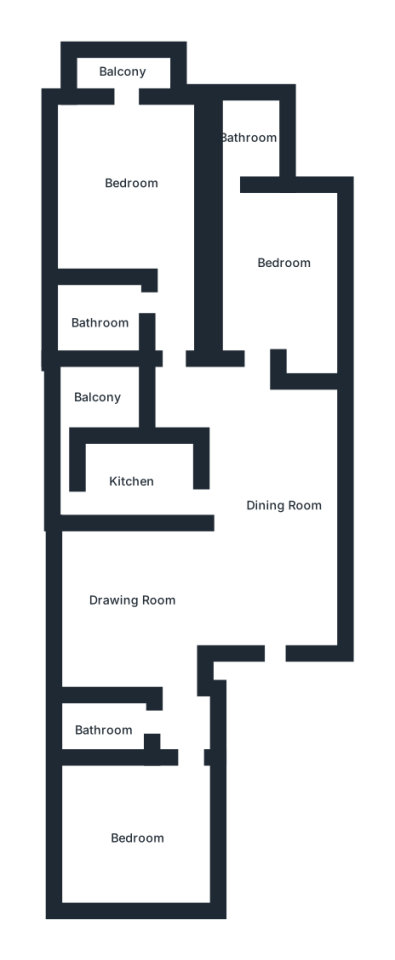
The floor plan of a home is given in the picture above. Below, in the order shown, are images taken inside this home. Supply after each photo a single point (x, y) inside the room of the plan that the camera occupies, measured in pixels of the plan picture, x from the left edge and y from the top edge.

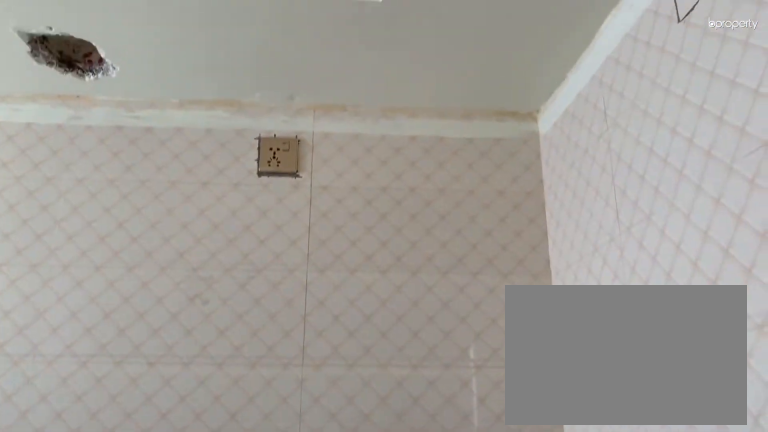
(137, 477)
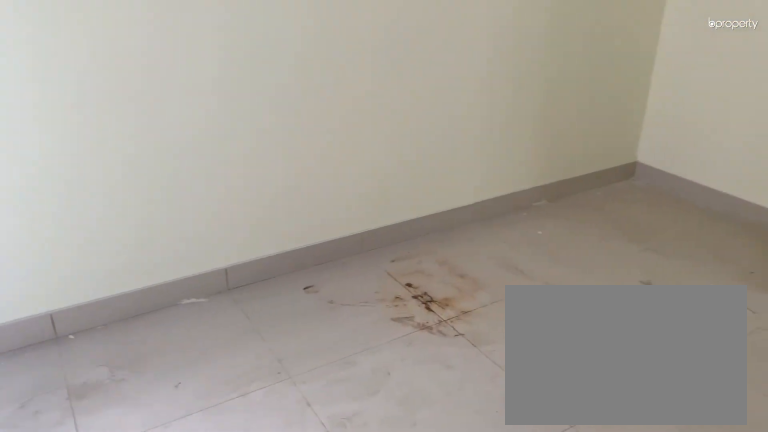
(269, 274)
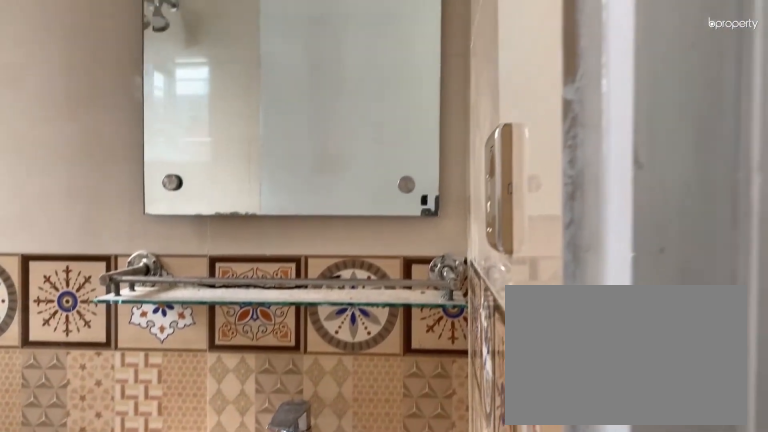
(248, 144)
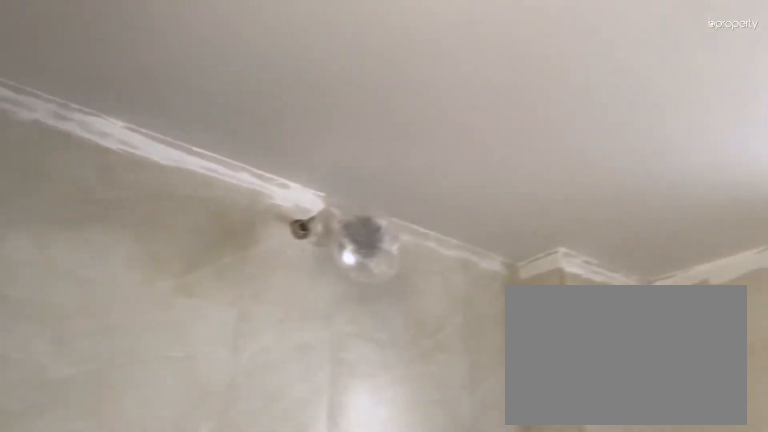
(101, 318)
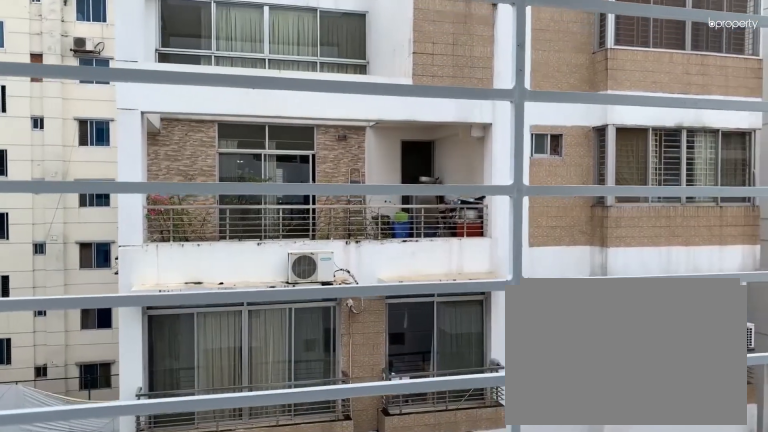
(125, 65)
